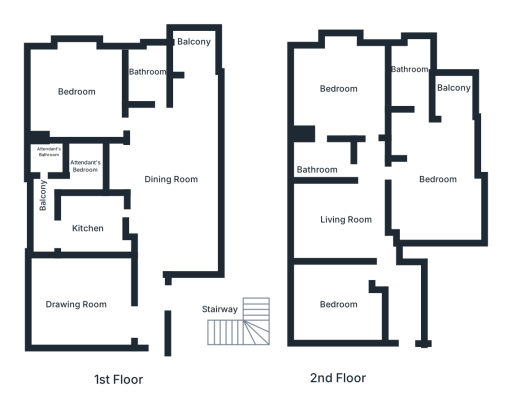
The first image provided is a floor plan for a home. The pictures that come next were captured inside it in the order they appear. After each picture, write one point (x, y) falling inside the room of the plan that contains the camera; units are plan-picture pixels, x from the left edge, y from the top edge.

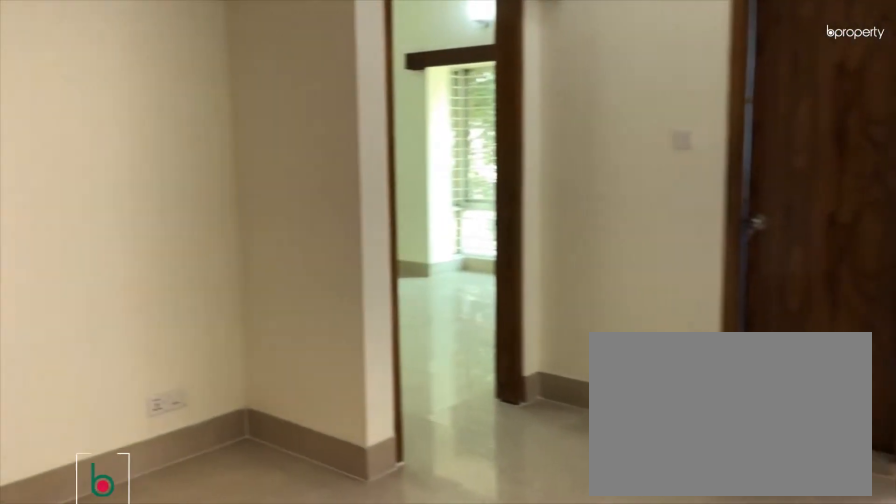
(172, 172)
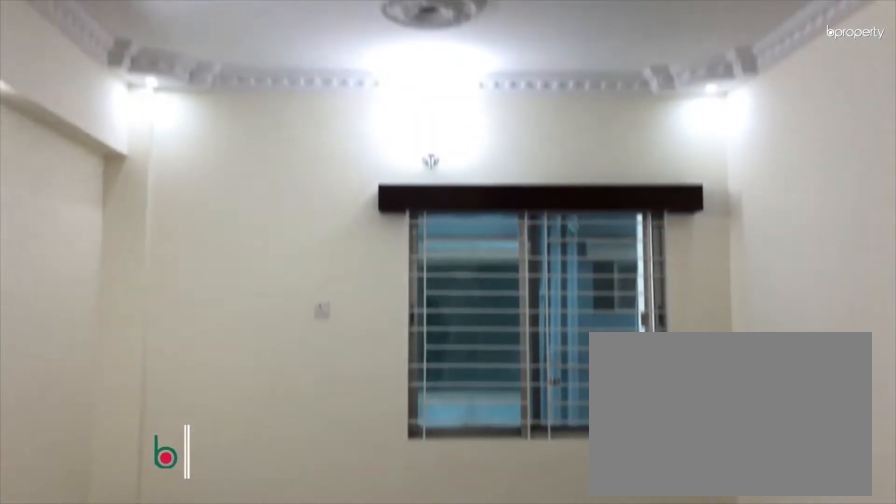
(79, 297)
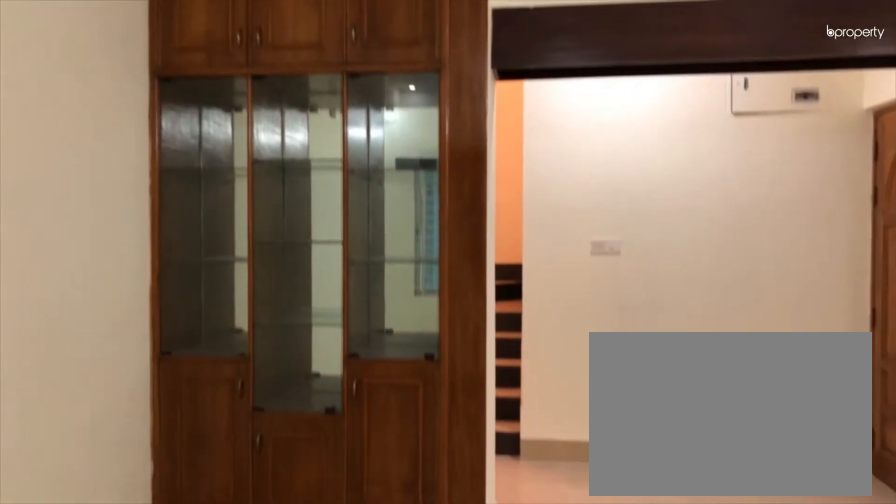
(79, 297)
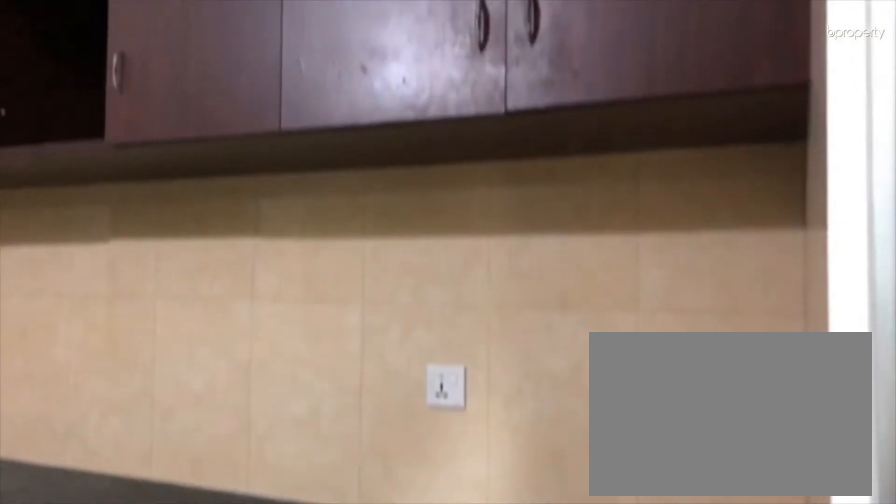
(87, 227)
